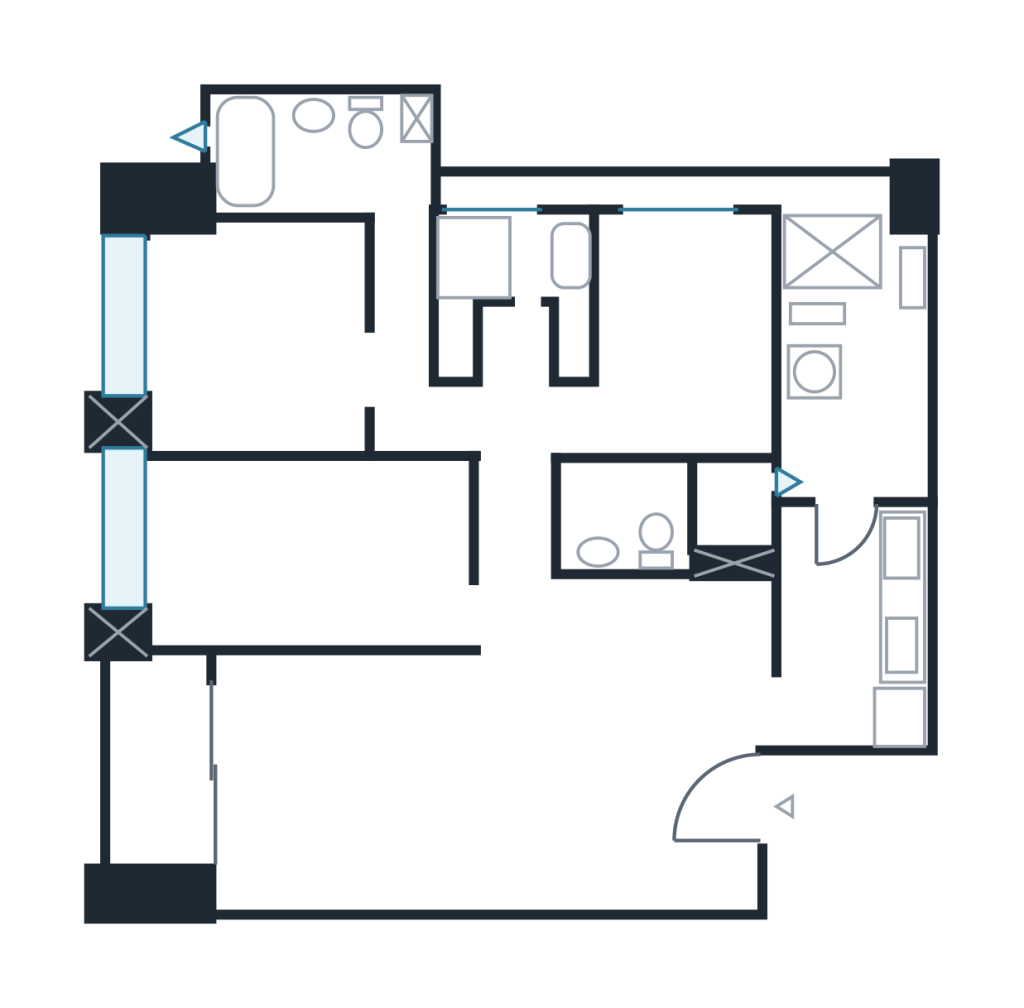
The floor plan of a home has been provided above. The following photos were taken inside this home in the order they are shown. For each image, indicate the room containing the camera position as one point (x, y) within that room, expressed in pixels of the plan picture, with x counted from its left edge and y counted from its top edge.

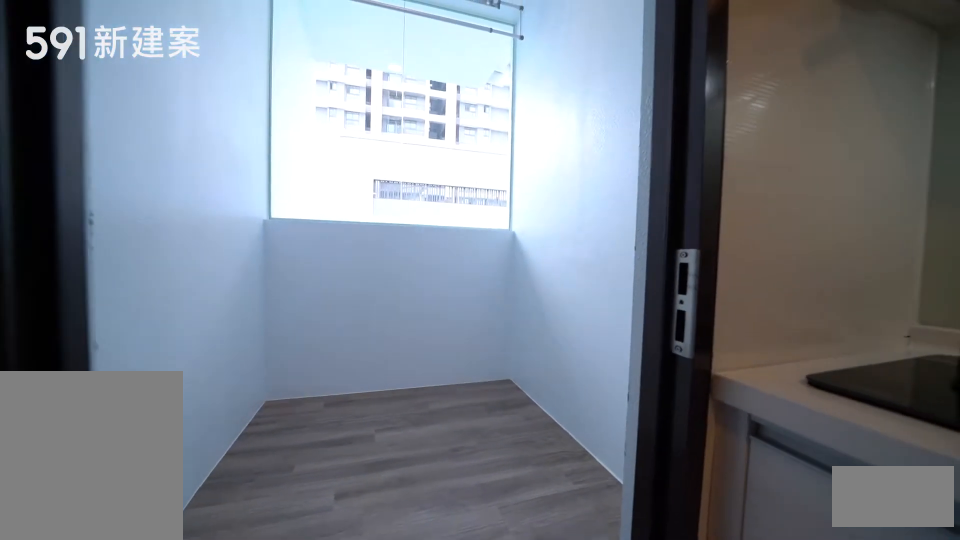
(861, 415)
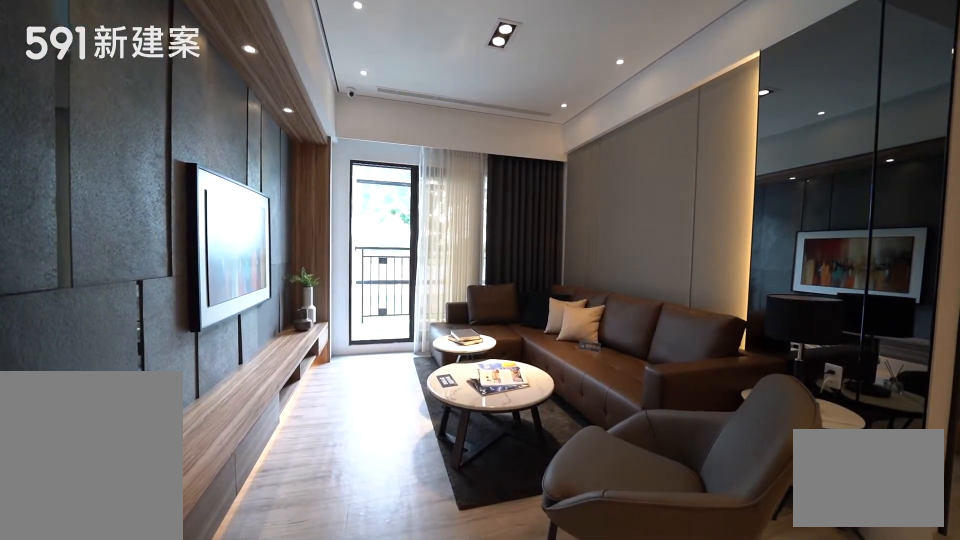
(396, 775)
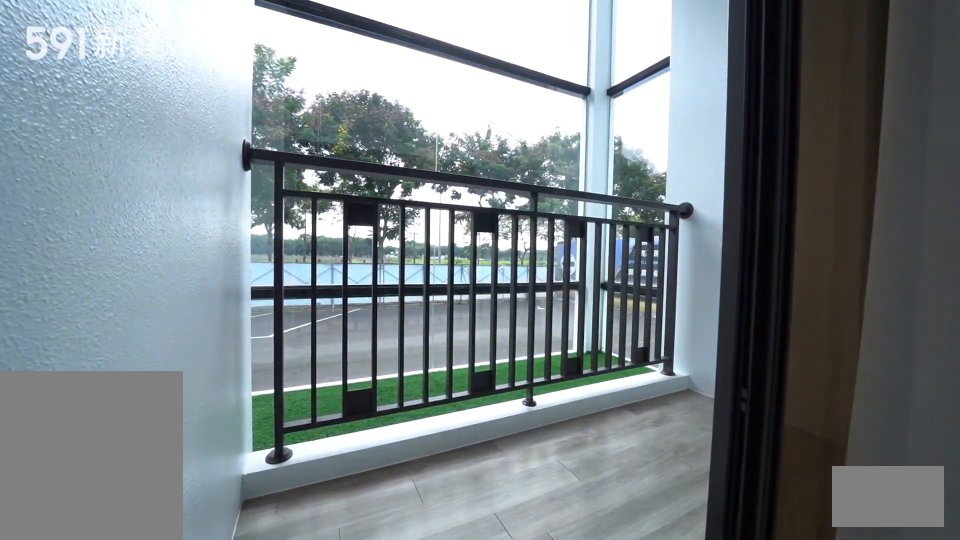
(150, 760)
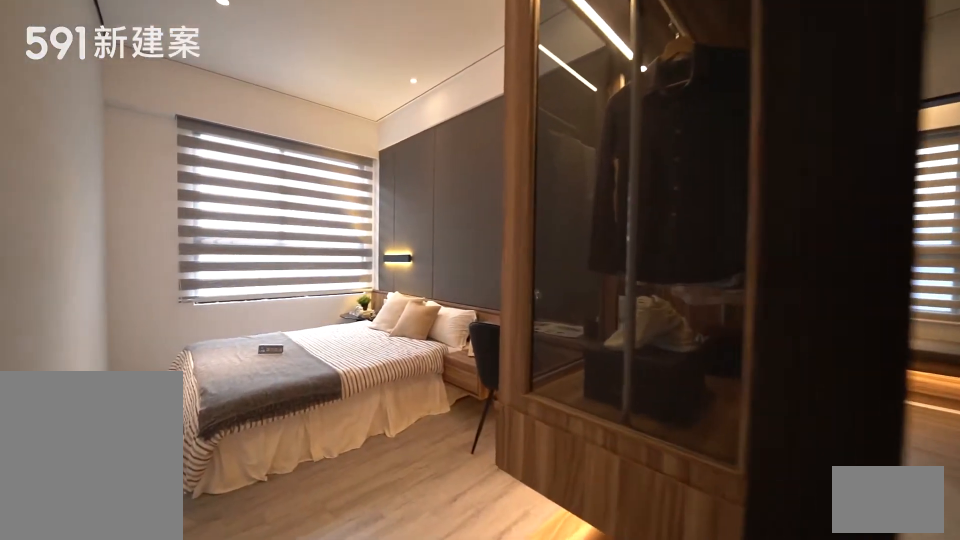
(303, 554)
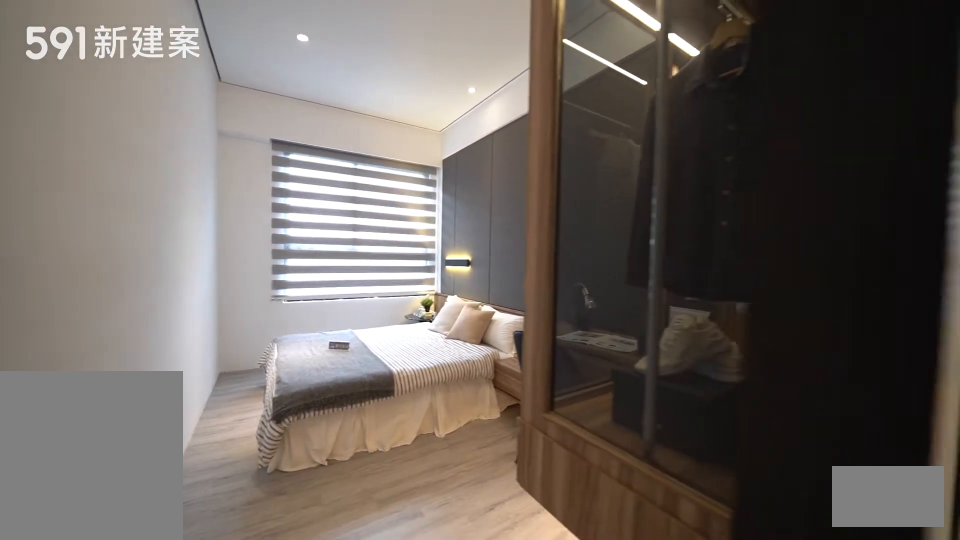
(303, 554)
